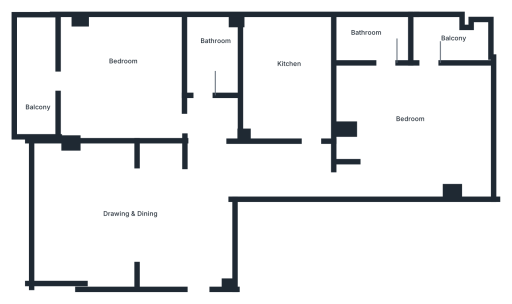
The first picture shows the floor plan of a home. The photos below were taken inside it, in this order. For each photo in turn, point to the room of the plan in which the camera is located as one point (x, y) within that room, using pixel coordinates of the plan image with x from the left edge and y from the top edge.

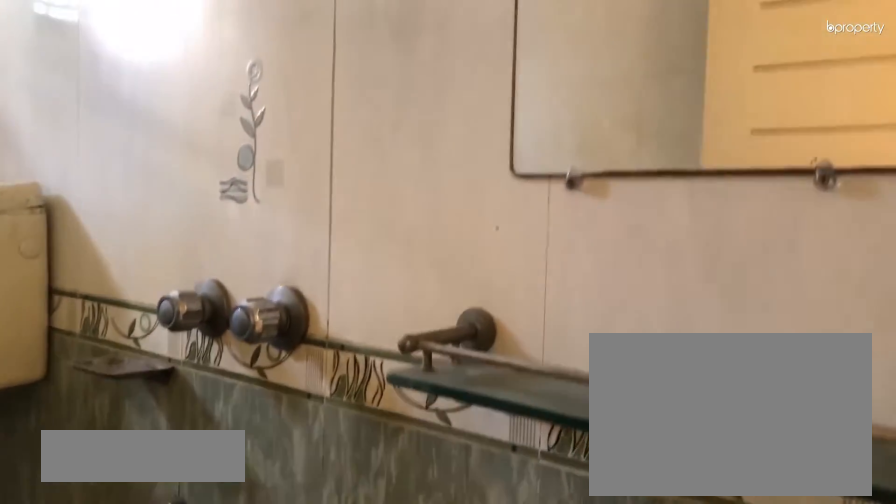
(210, 57)
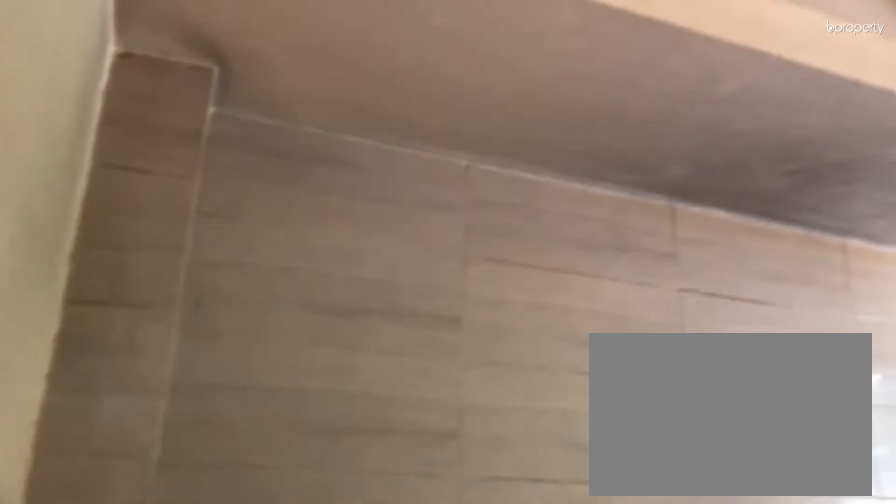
(291, 75)
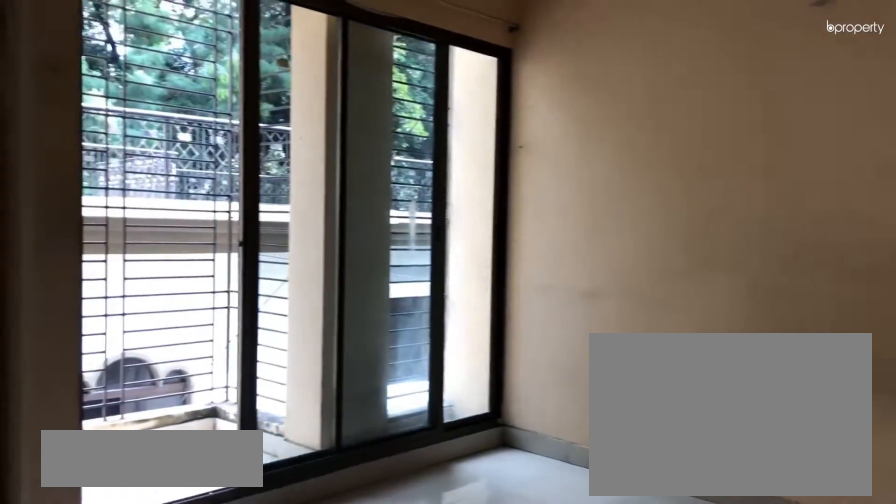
(408, 113)
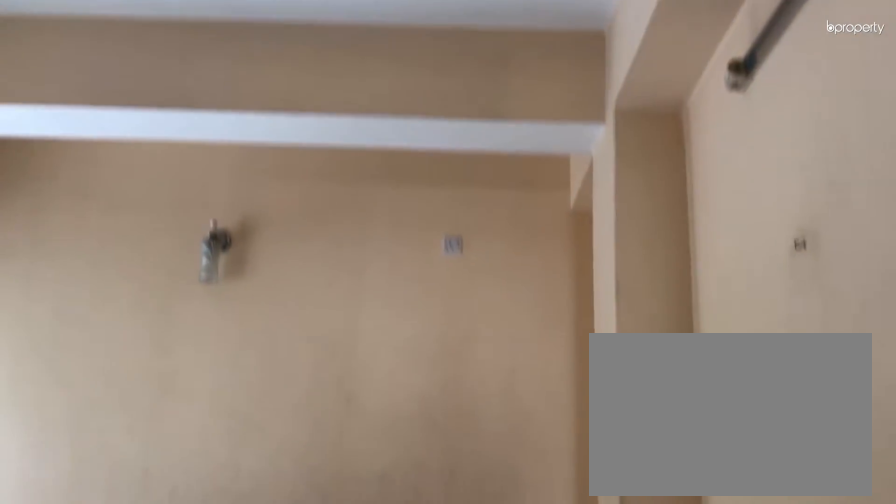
(397, 101)
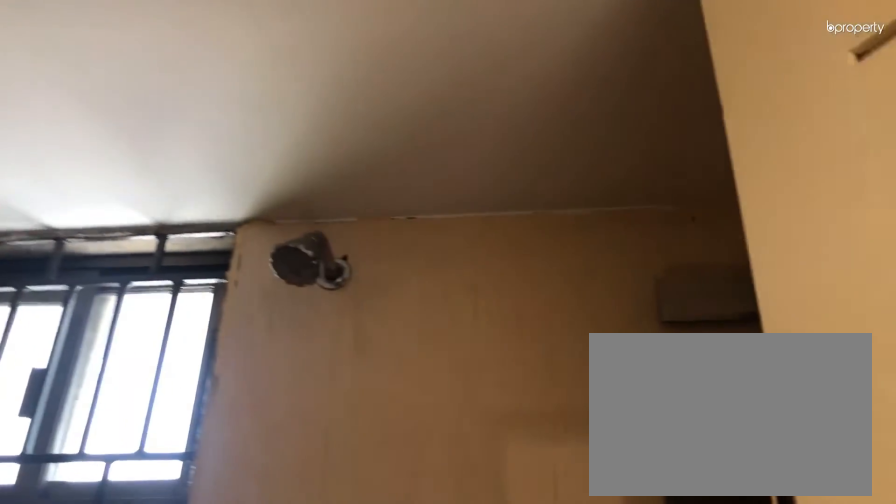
(372, 34)
